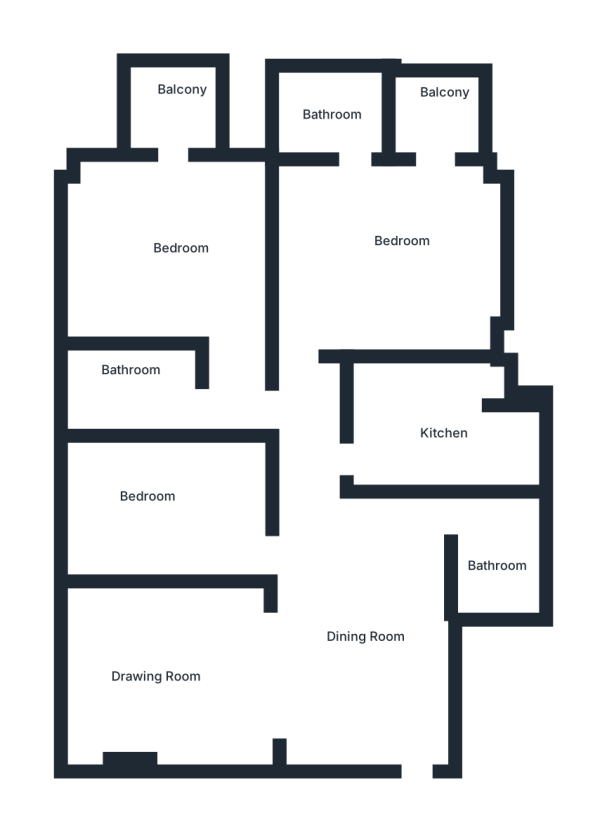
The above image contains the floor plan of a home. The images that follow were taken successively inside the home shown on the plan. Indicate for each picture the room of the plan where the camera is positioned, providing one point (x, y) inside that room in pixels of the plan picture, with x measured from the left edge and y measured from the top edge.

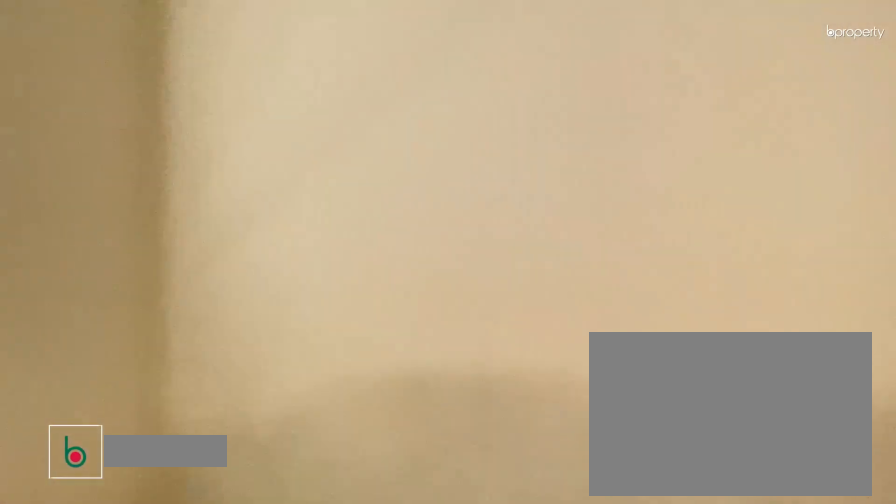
(166, 513)
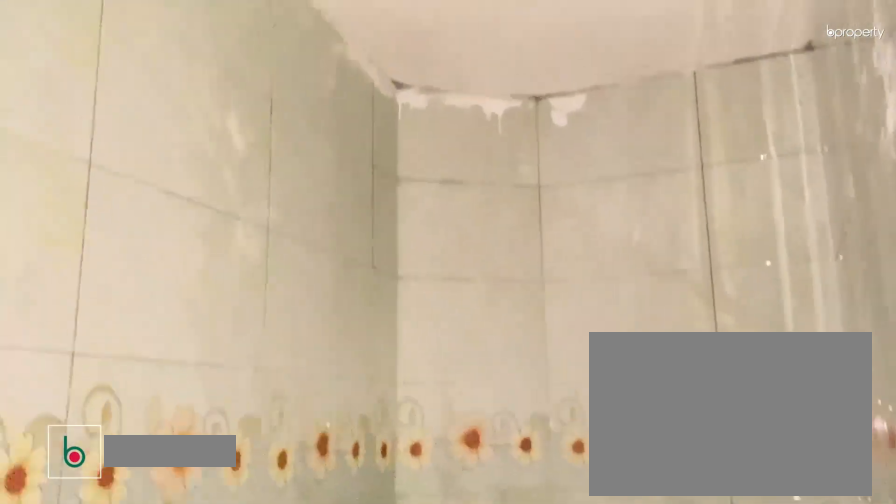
(491, 553)
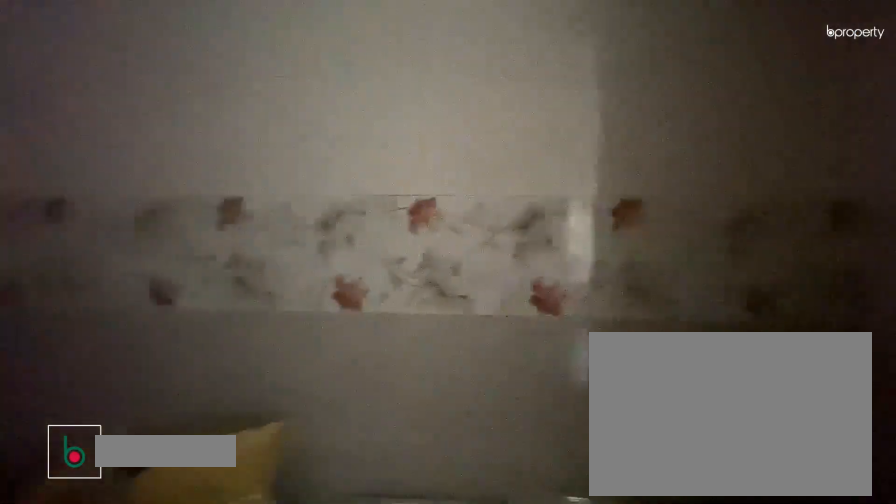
(422, 436)
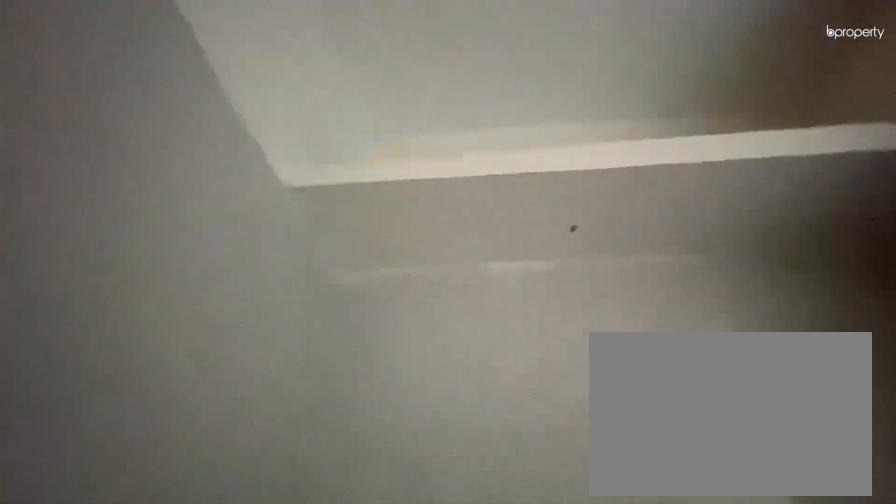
(422, 436)
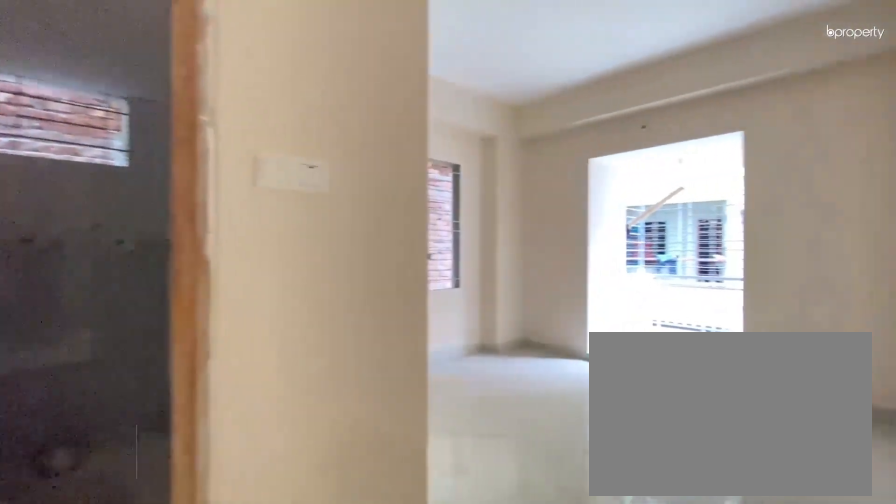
(242, 374)
